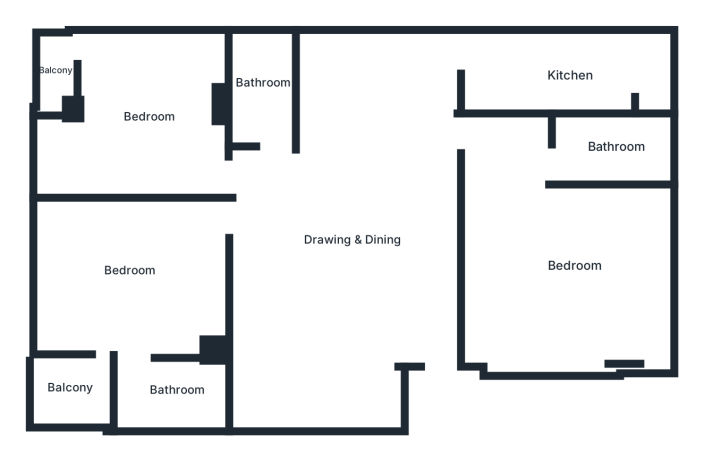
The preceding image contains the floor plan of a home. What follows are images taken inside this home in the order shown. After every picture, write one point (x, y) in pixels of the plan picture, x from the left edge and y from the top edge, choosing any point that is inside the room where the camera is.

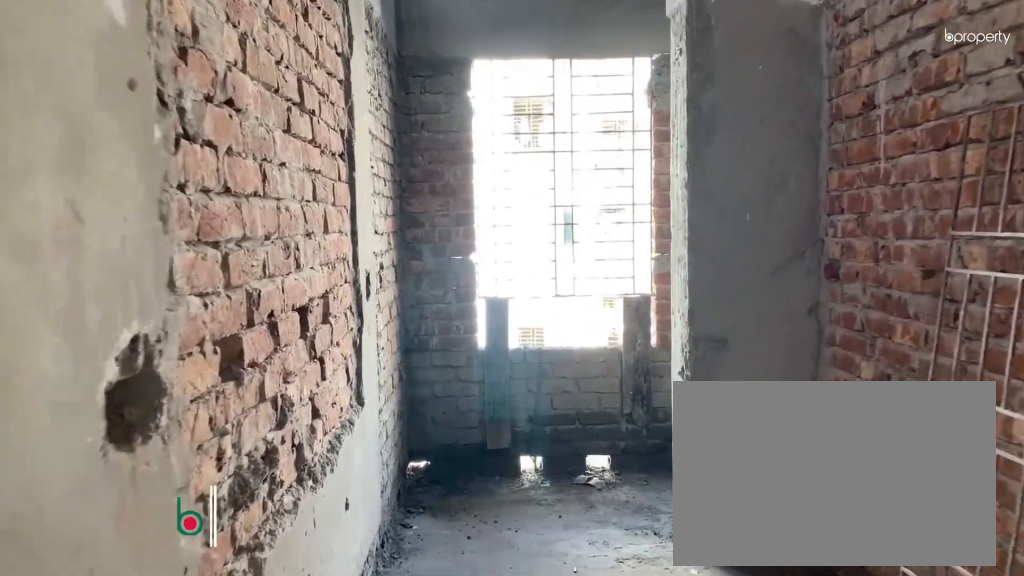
(564, 76)
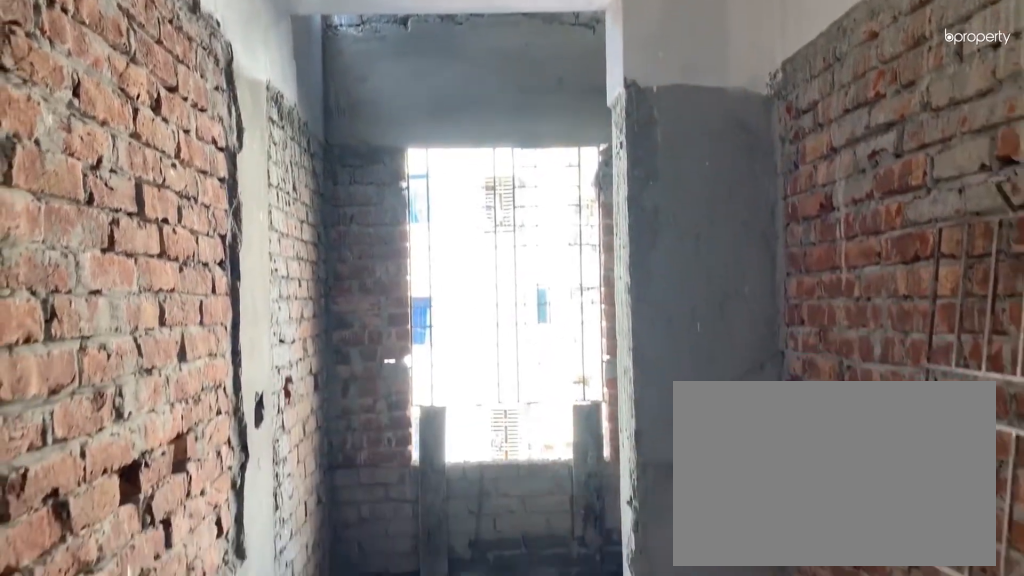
(564, 76)
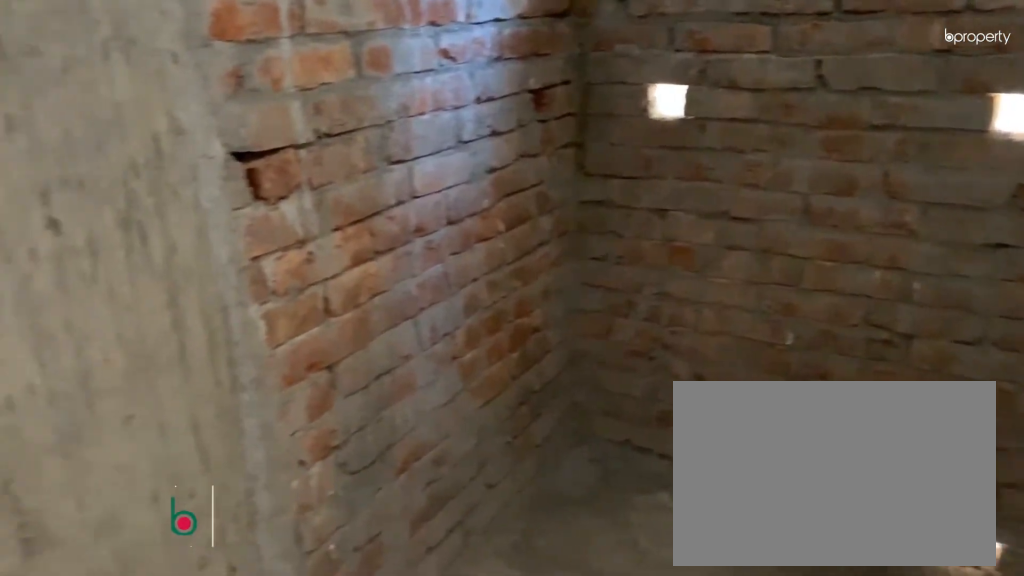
(261, 76)
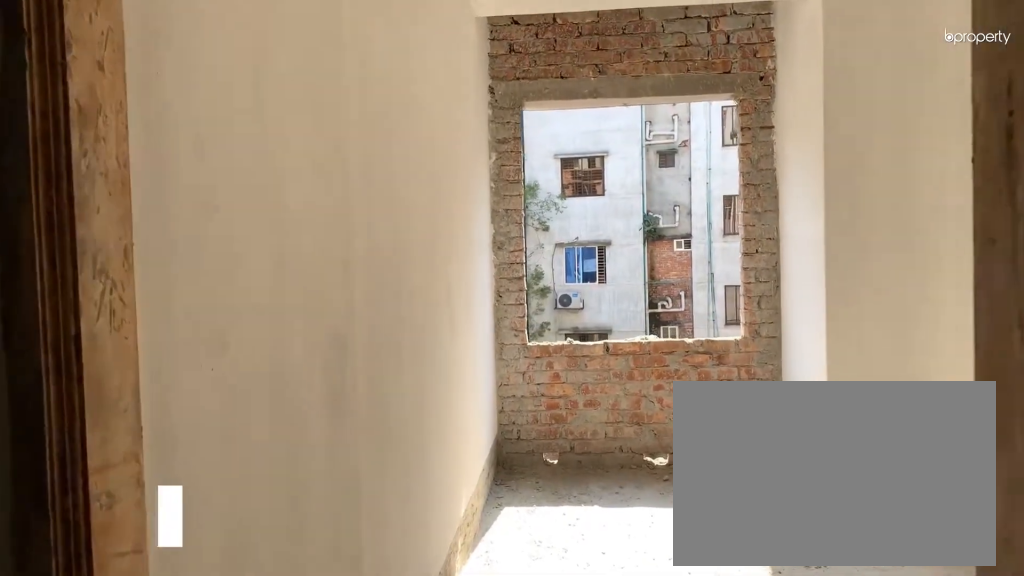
(149, 115)
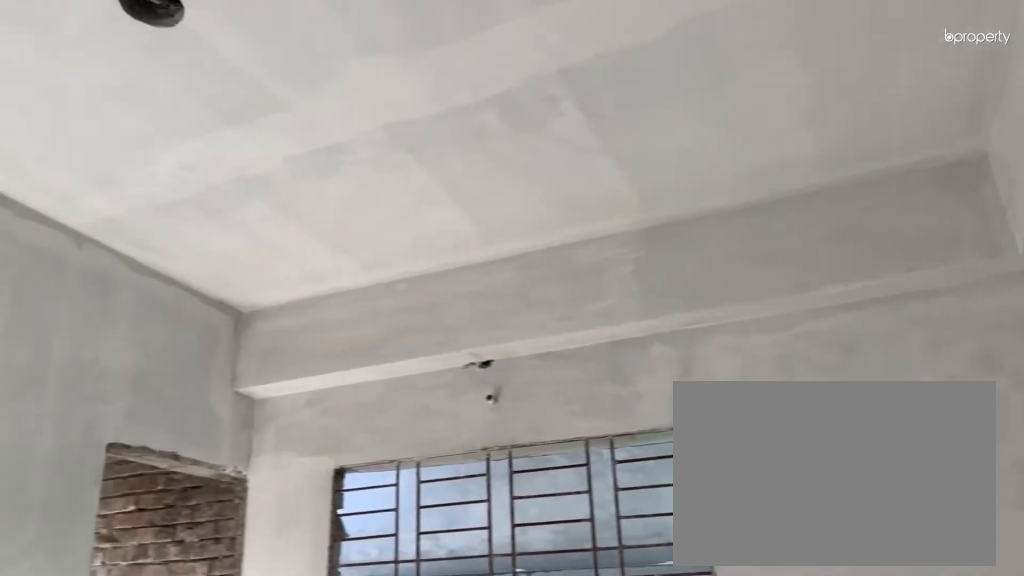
(150, 114)
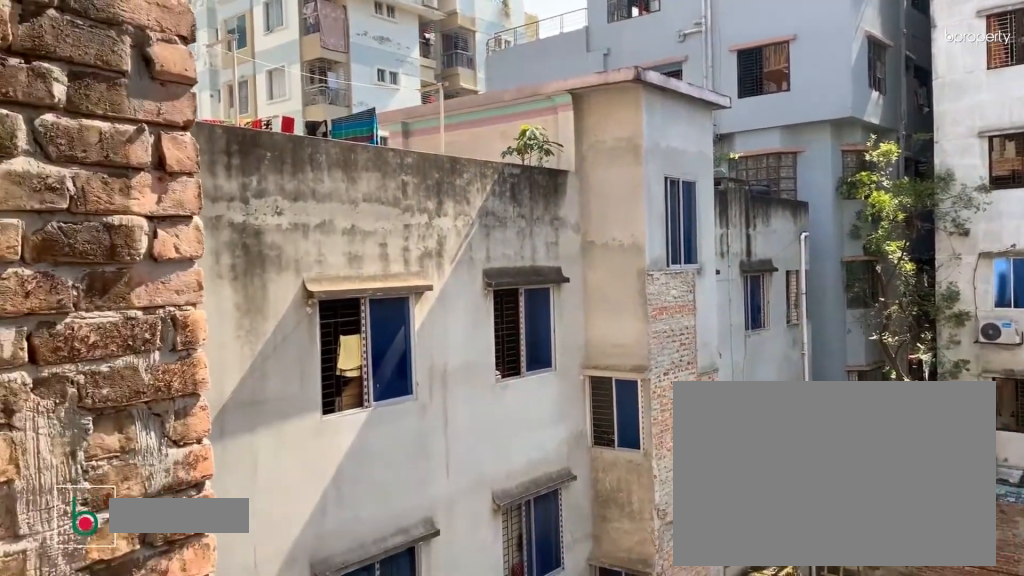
(54, 70)
